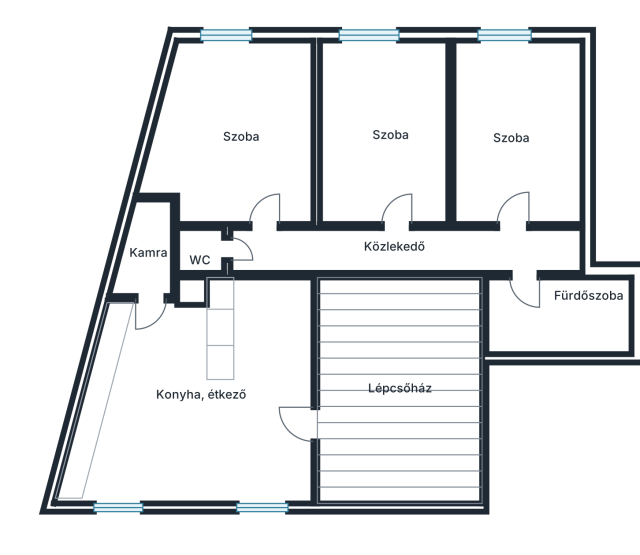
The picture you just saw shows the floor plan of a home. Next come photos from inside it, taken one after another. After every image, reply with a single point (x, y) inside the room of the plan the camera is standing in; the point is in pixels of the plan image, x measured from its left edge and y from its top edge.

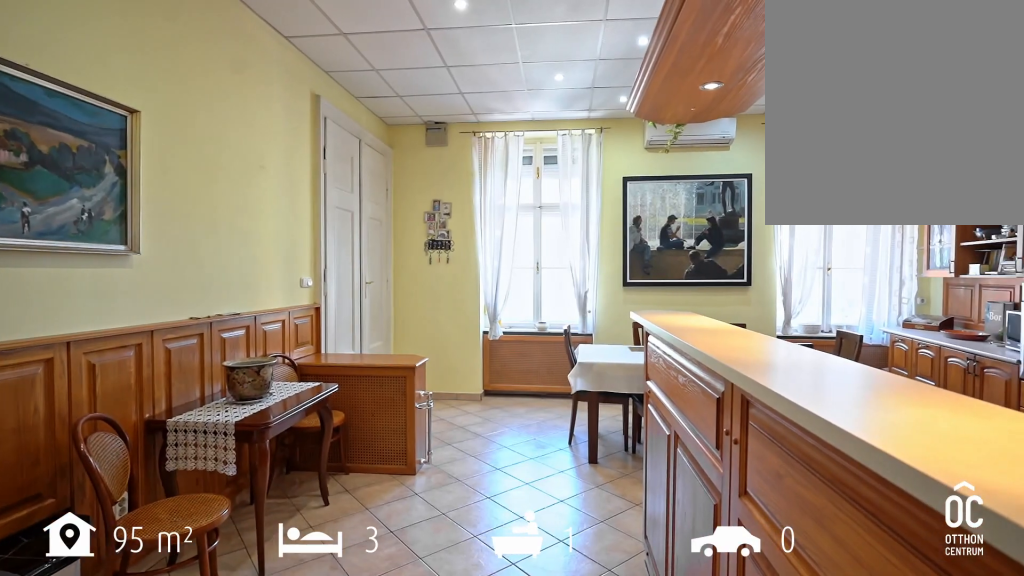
(206, 398)
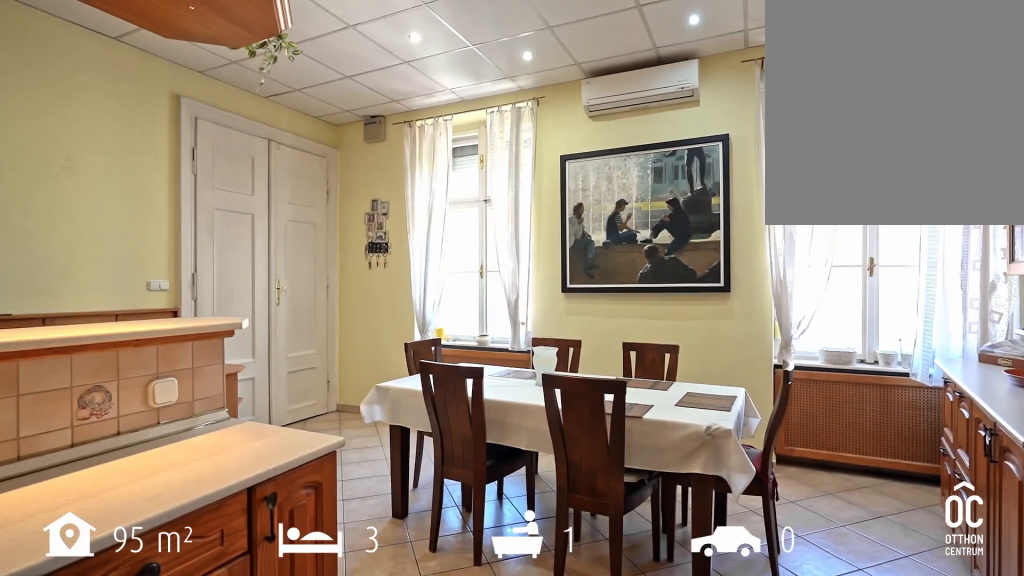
(206, 398)
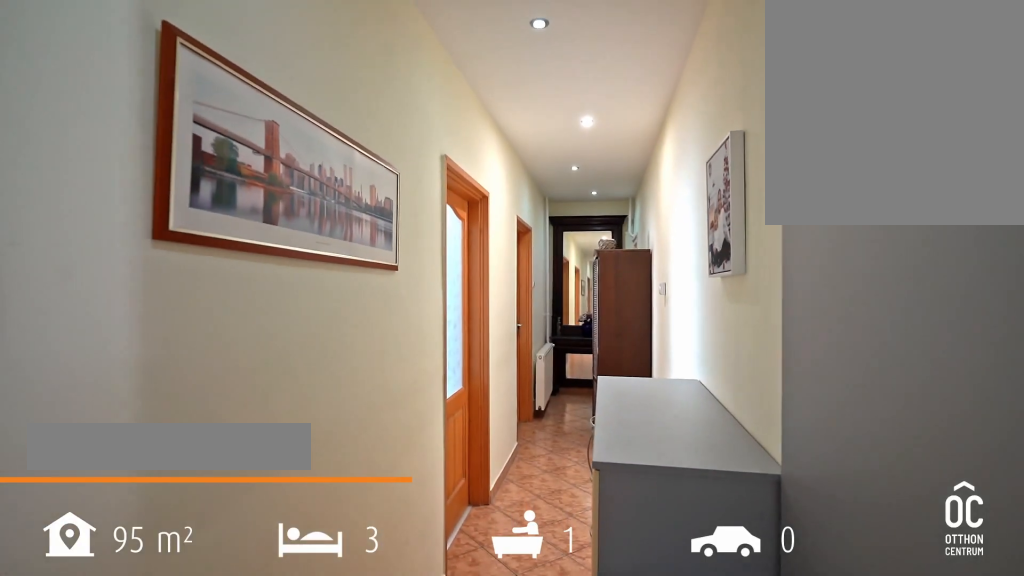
(393, 248)
